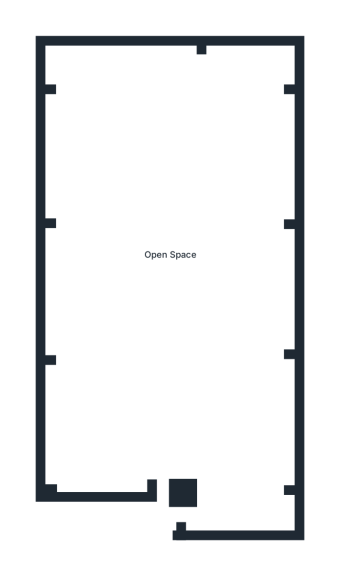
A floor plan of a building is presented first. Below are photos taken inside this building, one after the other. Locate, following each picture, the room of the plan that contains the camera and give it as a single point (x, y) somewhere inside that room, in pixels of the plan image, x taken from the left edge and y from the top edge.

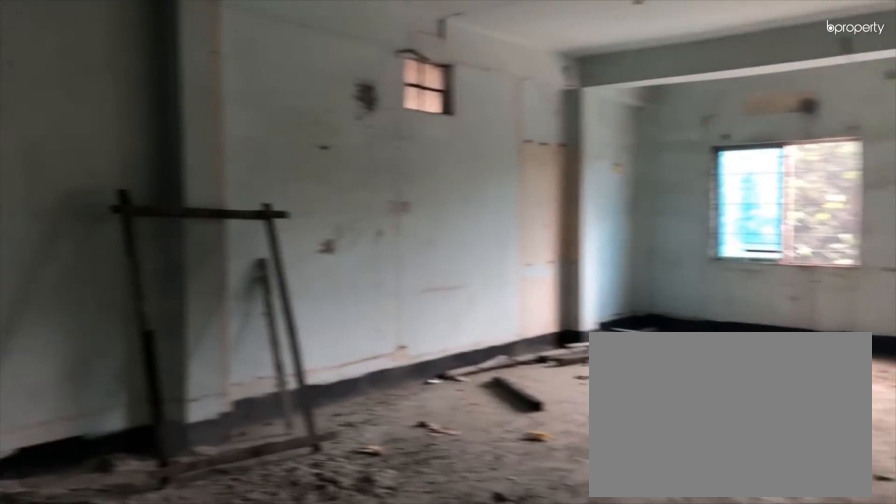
(97, 167)
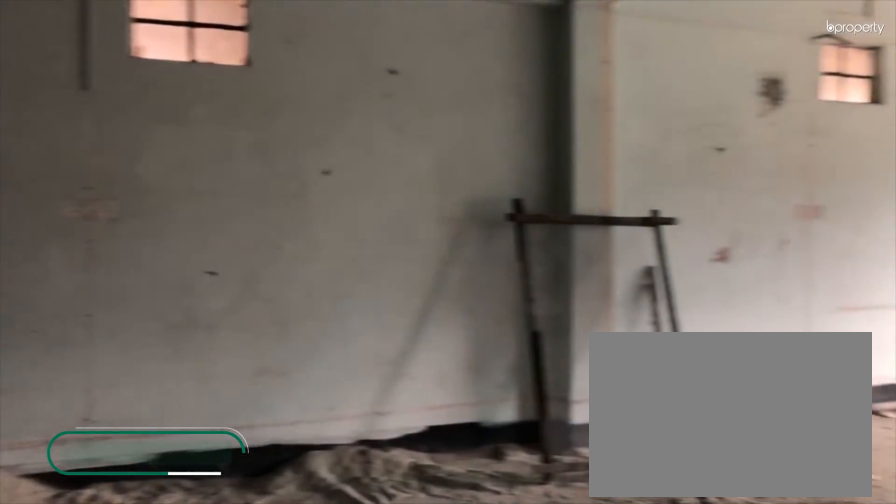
(97, 167)
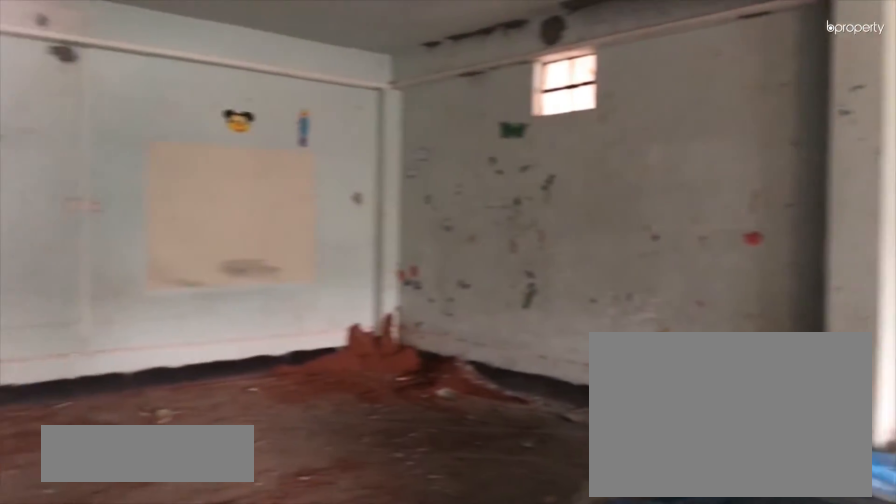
(96, 336)
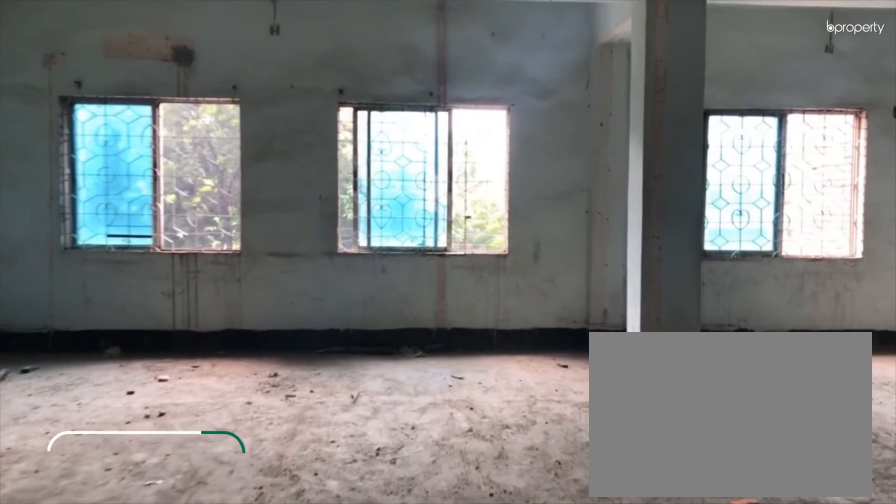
(107, 166)
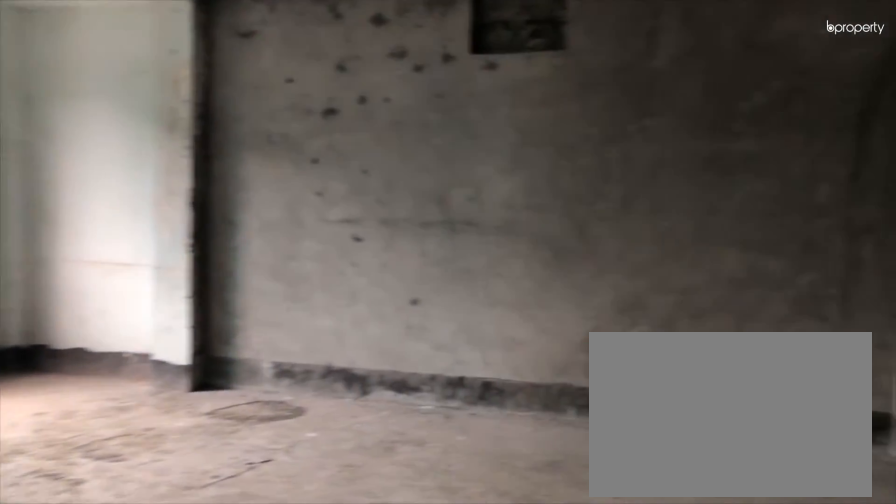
(227, 184)
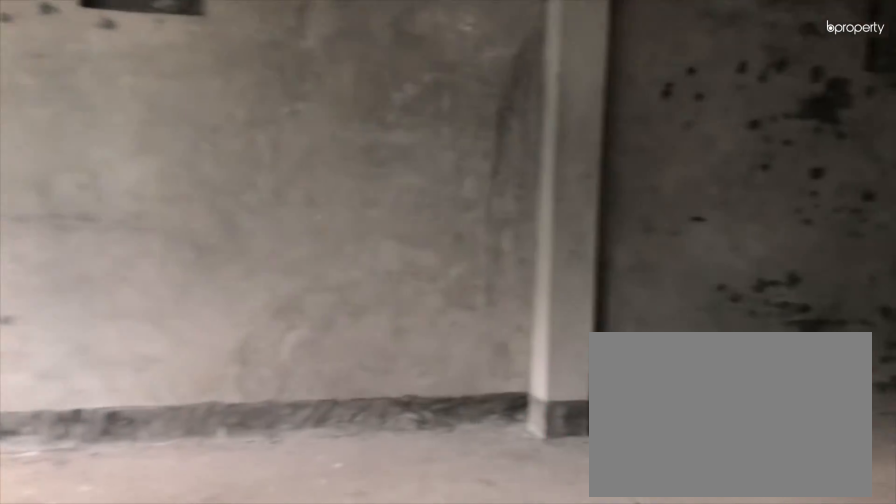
(227, 184)
